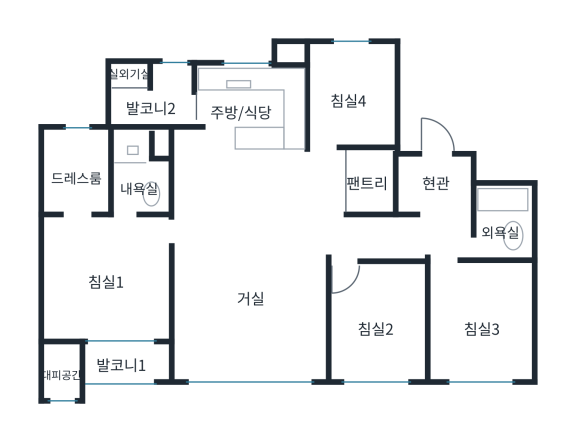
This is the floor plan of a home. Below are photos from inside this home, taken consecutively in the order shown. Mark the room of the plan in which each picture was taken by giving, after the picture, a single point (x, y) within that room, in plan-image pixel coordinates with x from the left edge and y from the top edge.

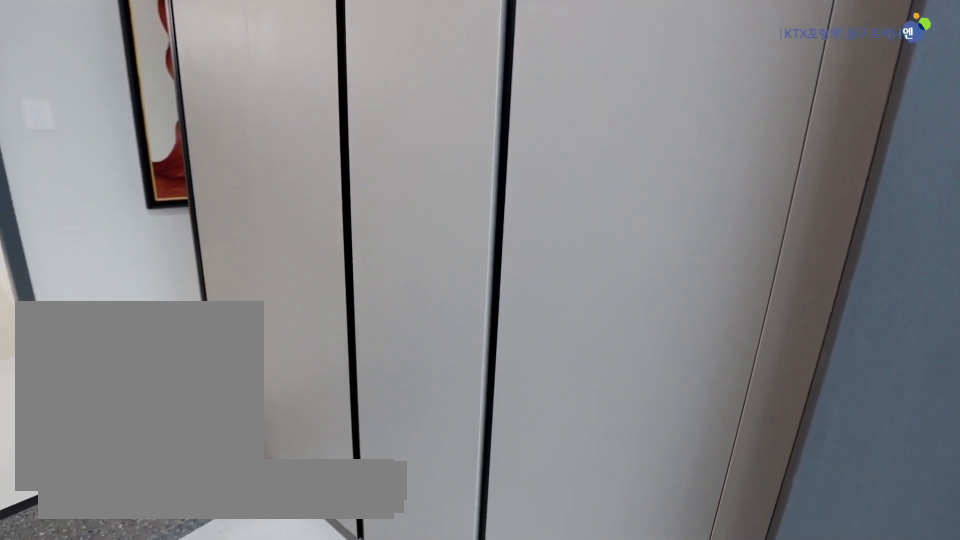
(431, 188)
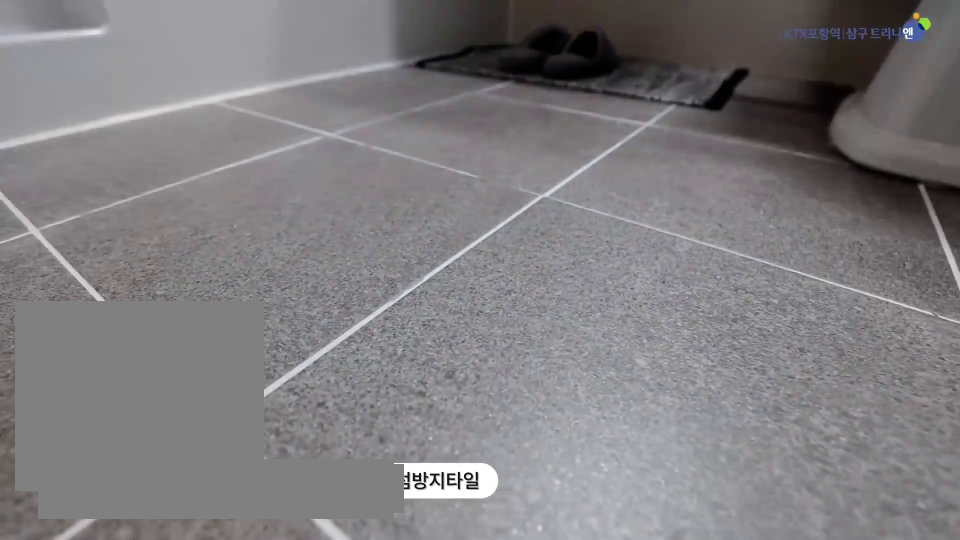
(504, 222)
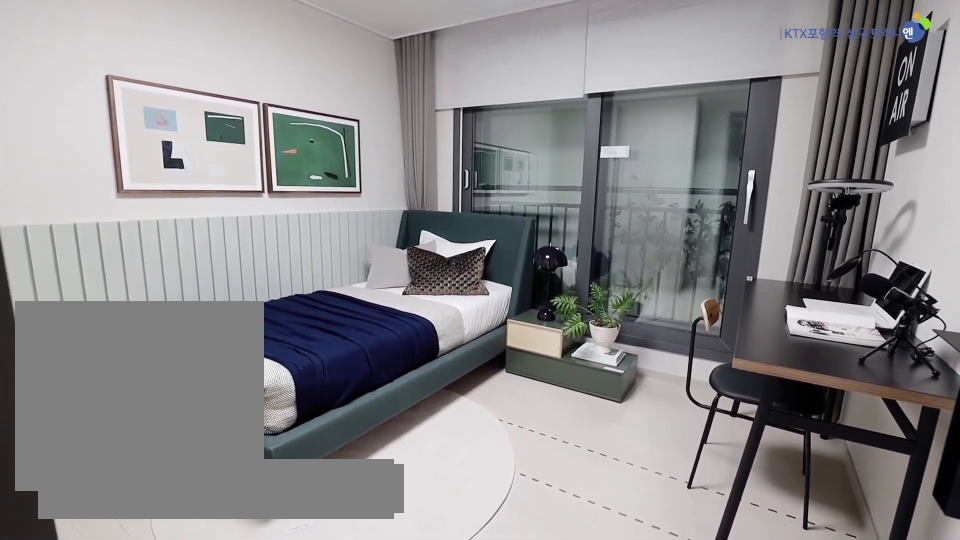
(483, 321)
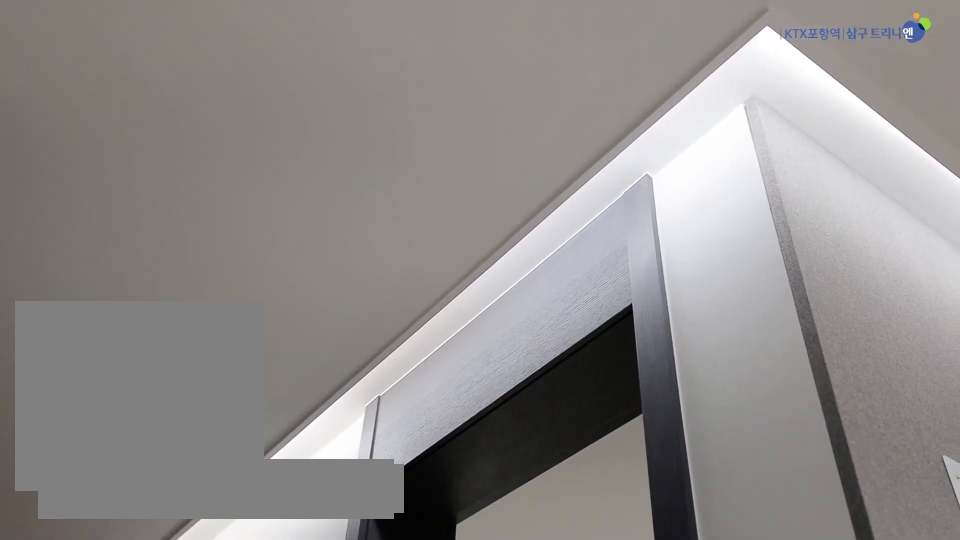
(399, 237)
